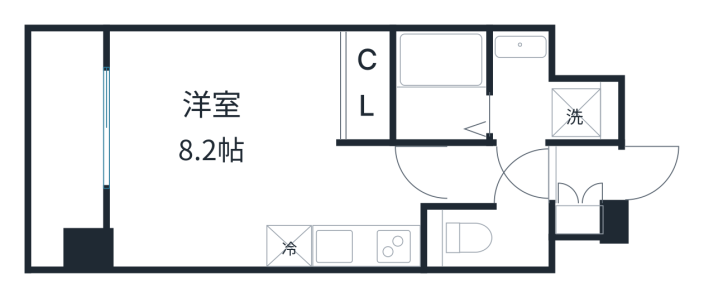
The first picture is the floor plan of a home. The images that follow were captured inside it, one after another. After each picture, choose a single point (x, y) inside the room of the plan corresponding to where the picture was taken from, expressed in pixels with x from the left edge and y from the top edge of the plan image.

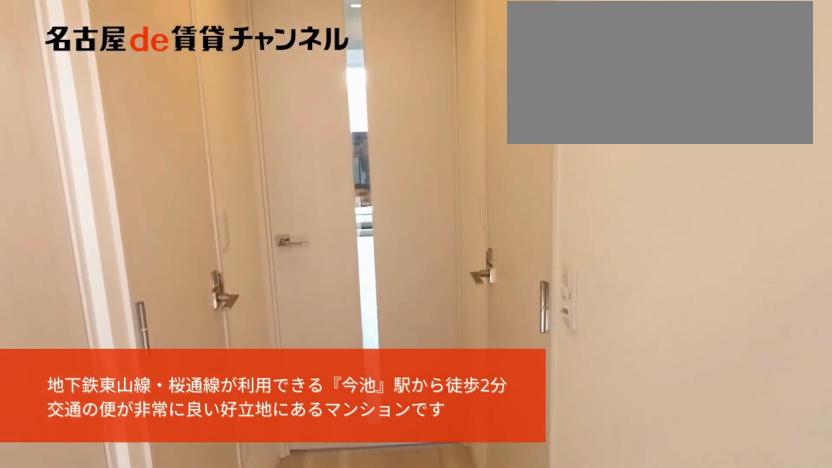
(536, 175)
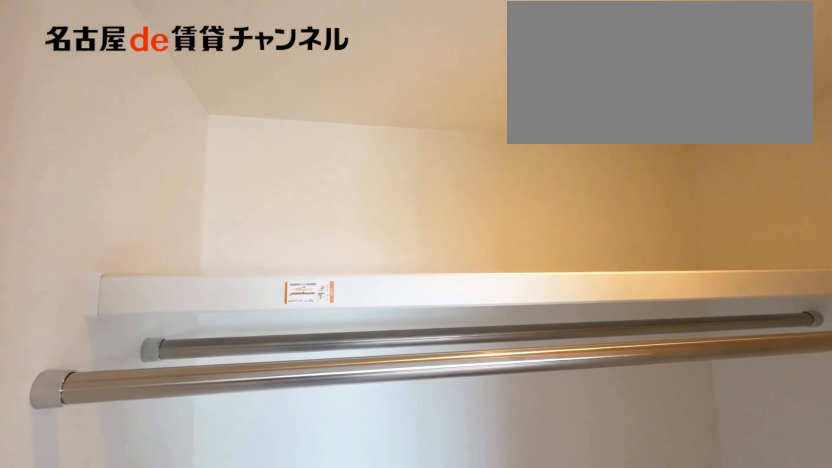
(368, 85)
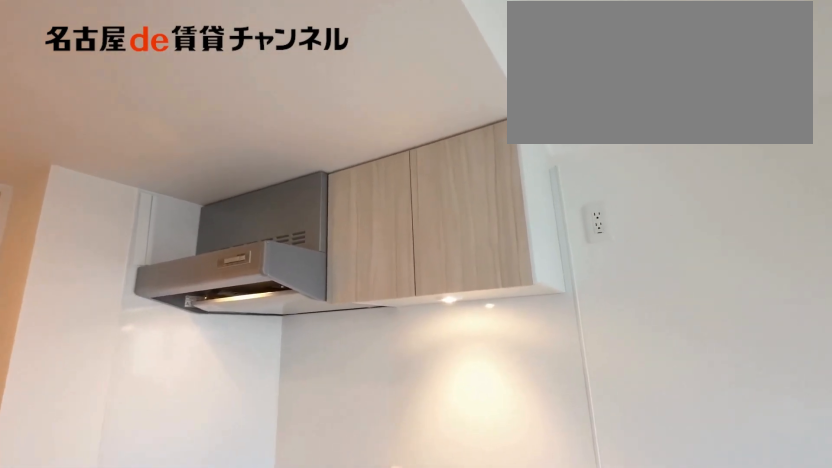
(366, 246)
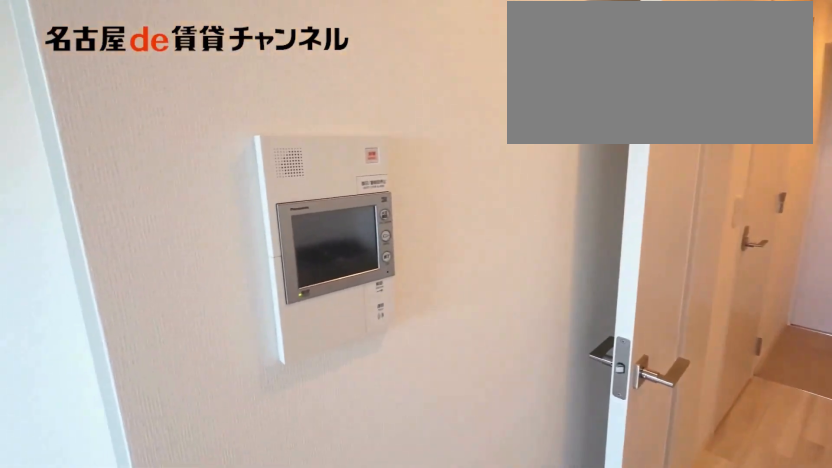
(366, 246)
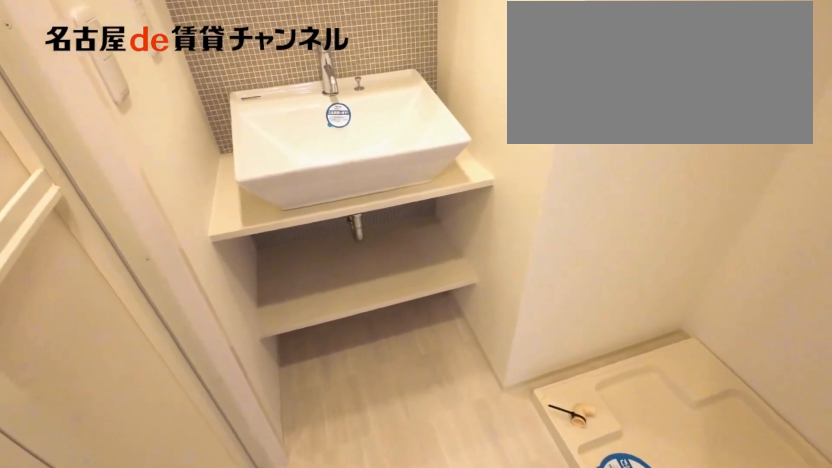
(545, 95)
